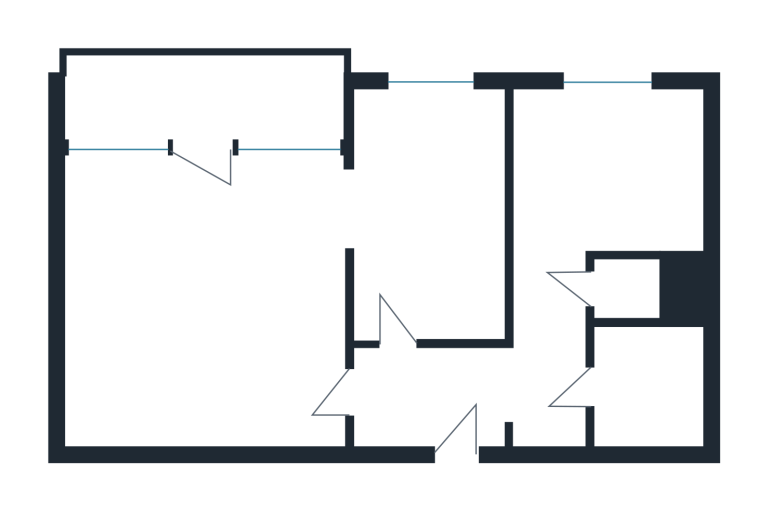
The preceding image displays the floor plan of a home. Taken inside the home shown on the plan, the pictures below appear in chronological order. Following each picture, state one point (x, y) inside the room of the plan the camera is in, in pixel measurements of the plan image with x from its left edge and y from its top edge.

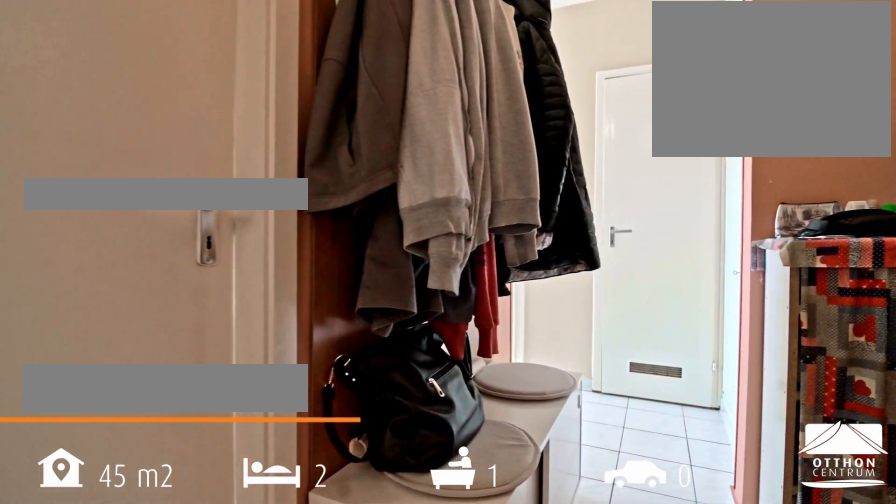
(533, 381)
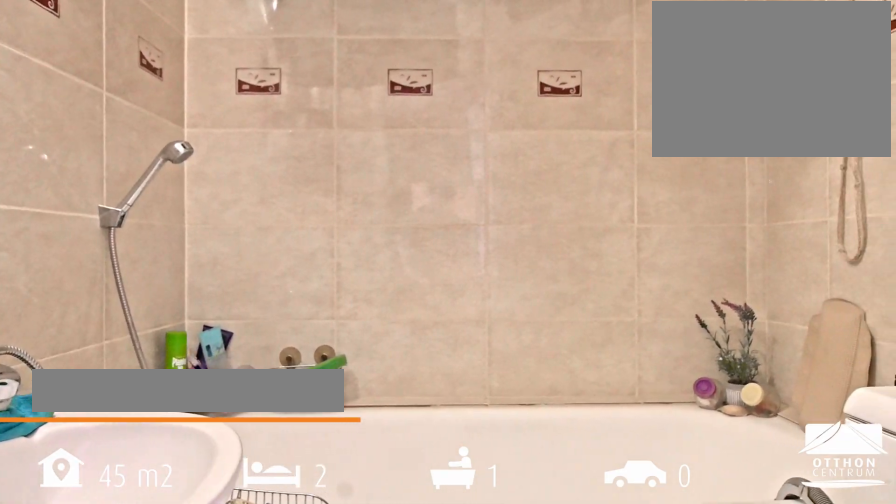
(653, 394)
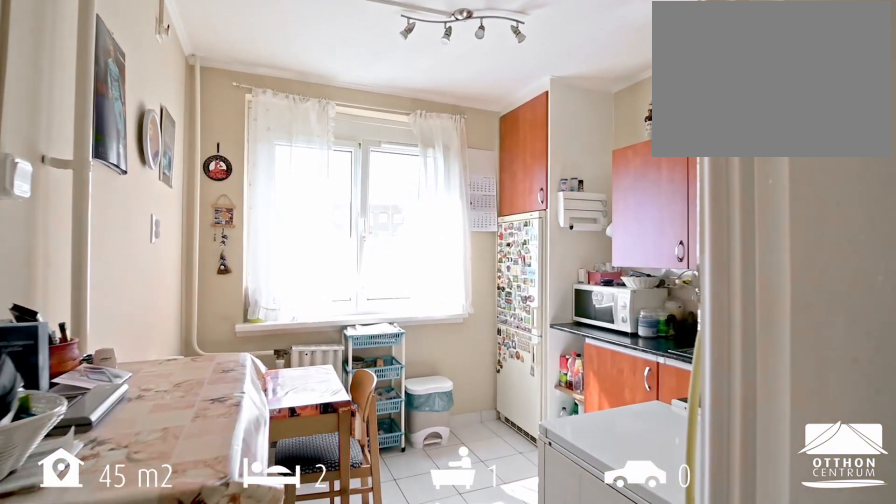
(617, 162)
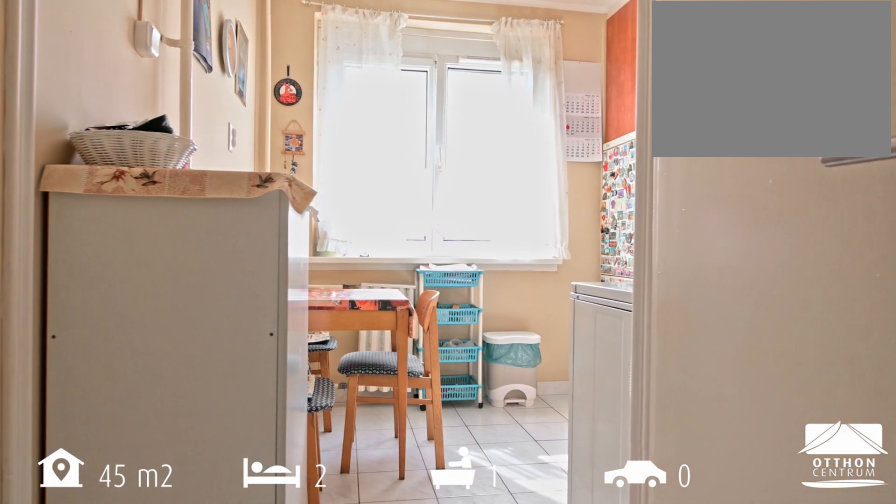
(617, 162)
